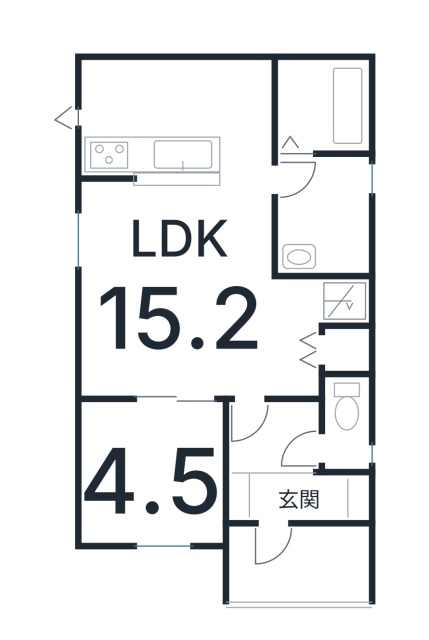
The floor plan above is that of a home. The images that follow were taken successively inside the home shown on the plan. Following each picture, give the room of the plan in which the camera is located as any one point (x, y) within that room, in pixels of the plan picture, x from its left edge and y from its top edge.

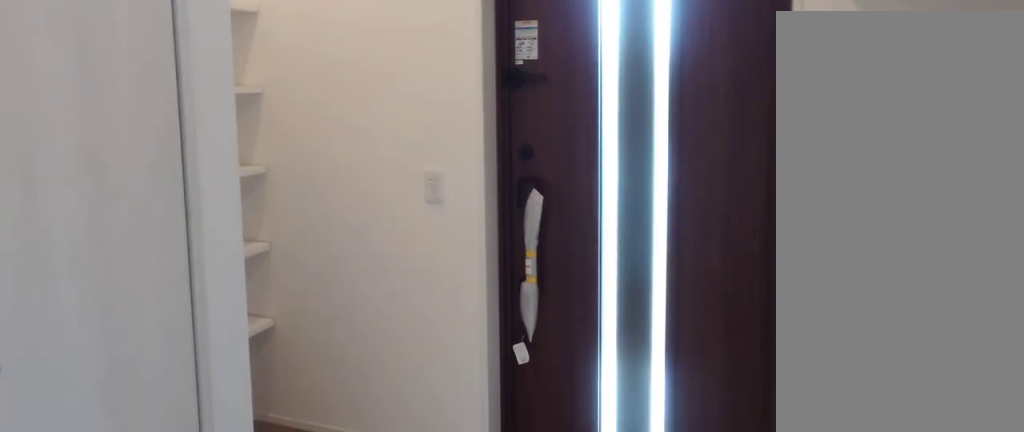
(289, 491)
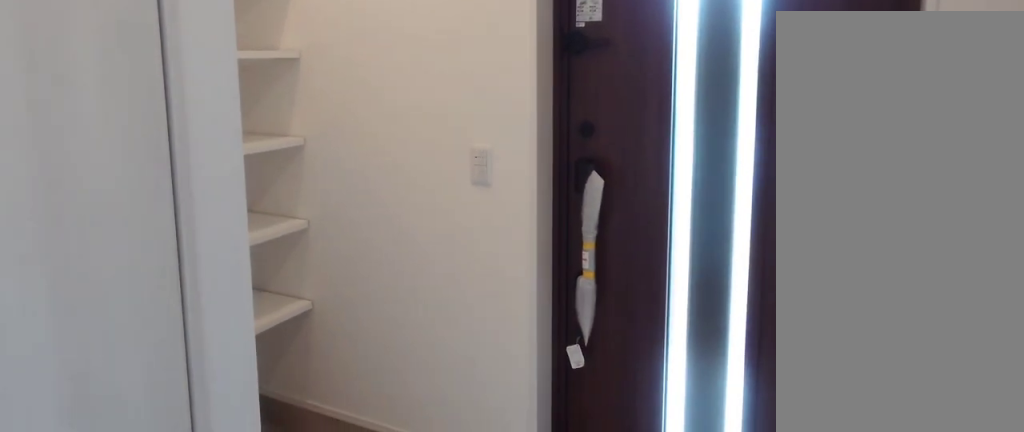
(289, 491)
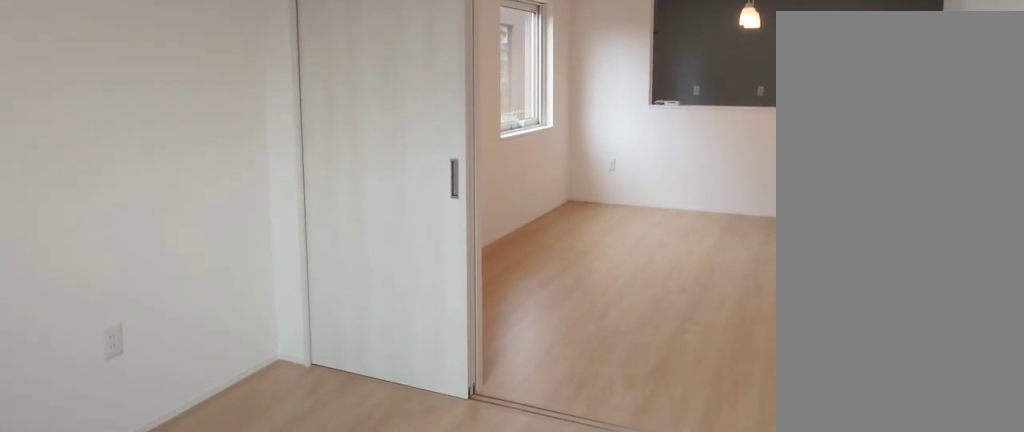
(139, 479)
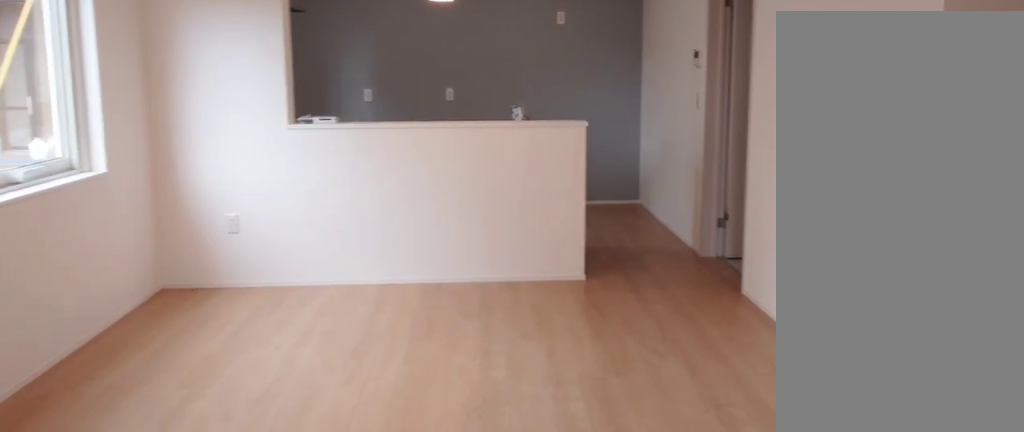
(163, 303)
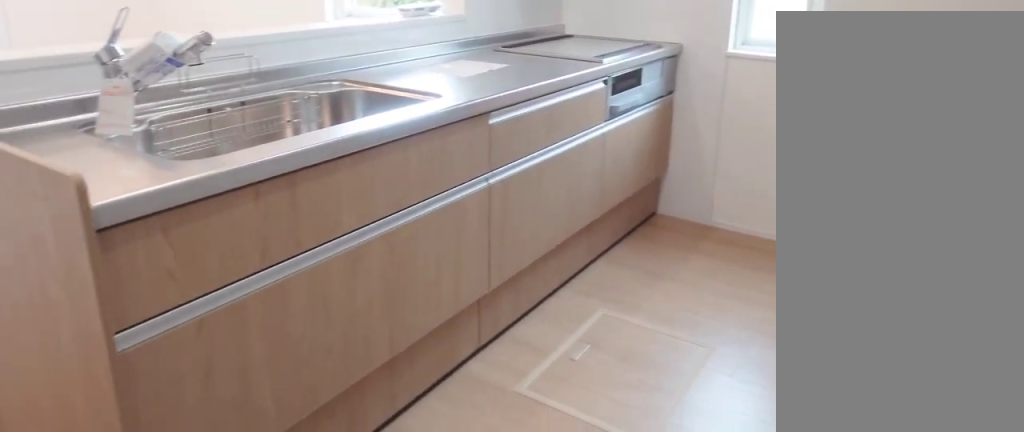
(168, 129)
